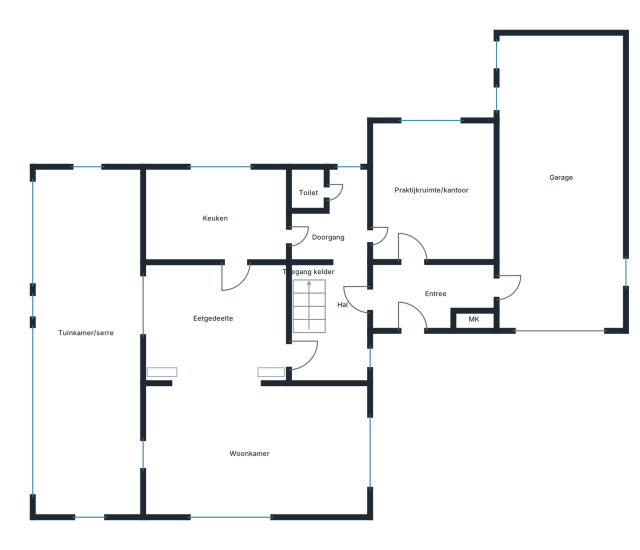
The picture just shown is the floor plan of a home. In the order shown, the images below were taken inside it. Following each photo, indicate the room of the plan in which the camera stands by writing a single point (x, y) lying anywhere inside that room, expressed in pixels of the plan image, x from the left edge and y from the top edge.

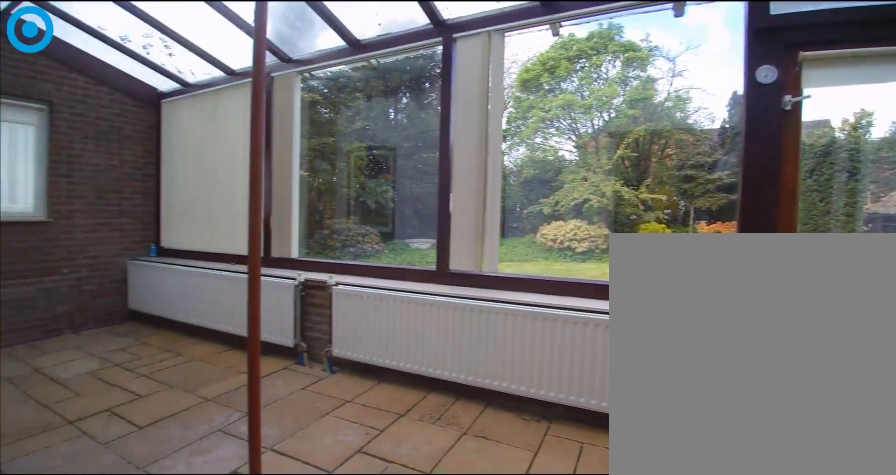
(87, 342)
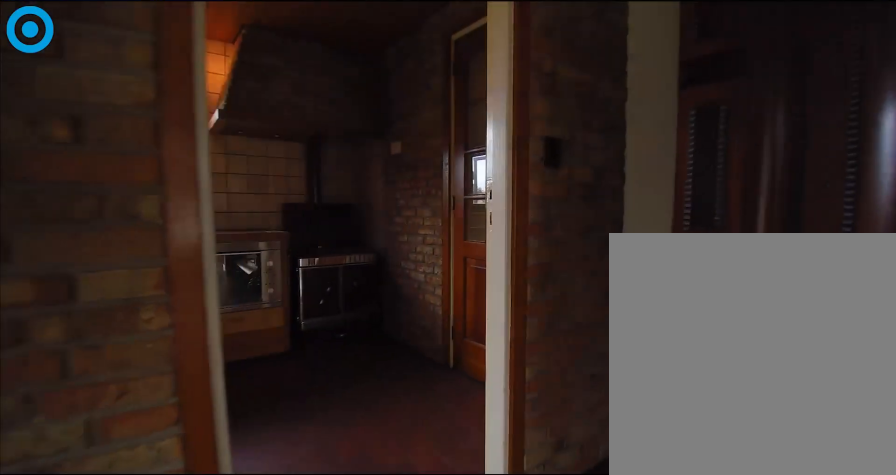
(251, 400)
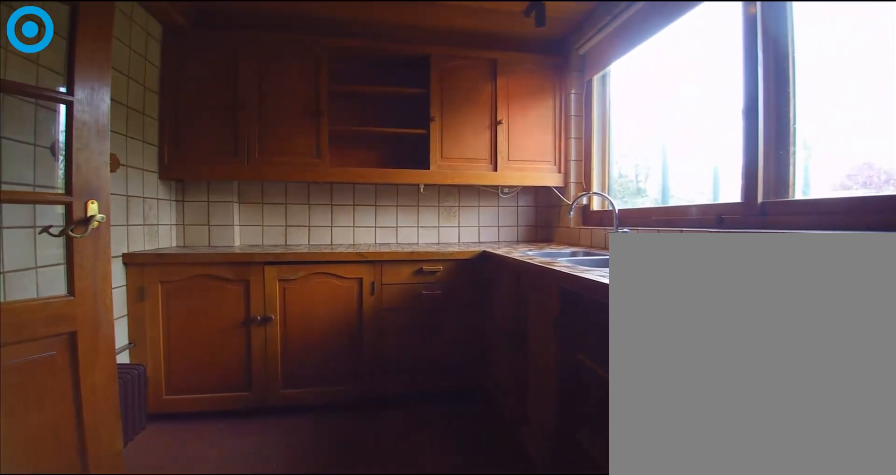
(217, 217)
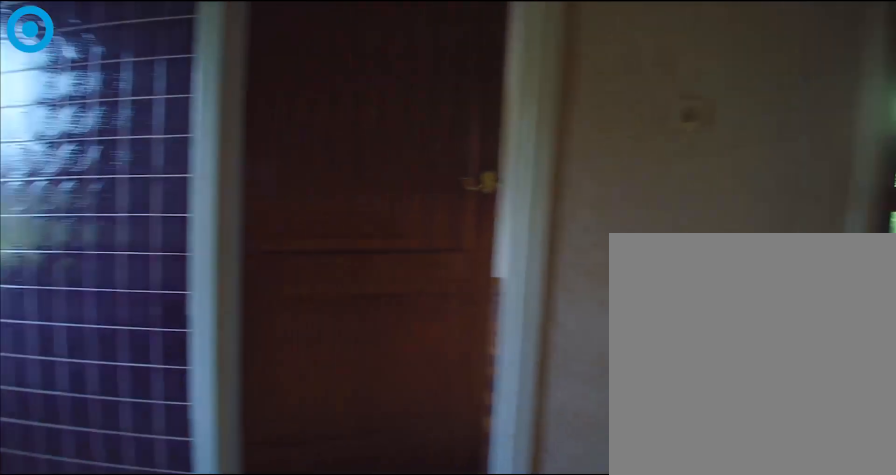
(329, 278)
